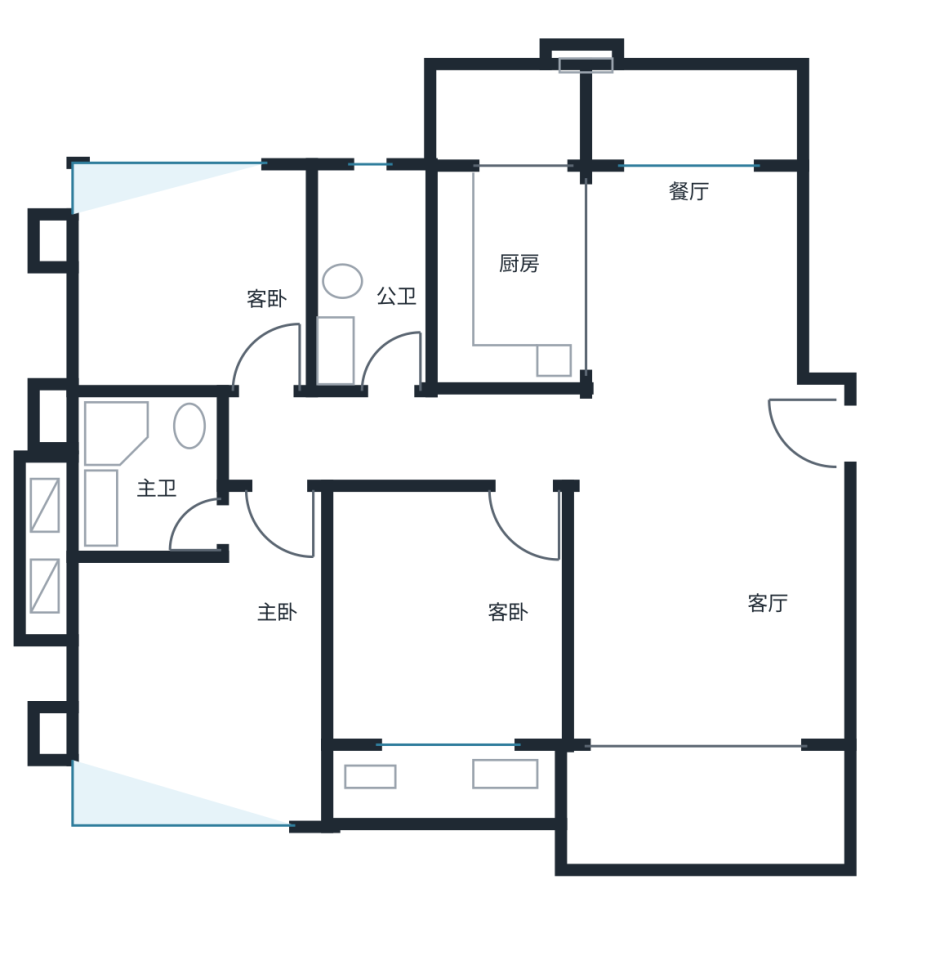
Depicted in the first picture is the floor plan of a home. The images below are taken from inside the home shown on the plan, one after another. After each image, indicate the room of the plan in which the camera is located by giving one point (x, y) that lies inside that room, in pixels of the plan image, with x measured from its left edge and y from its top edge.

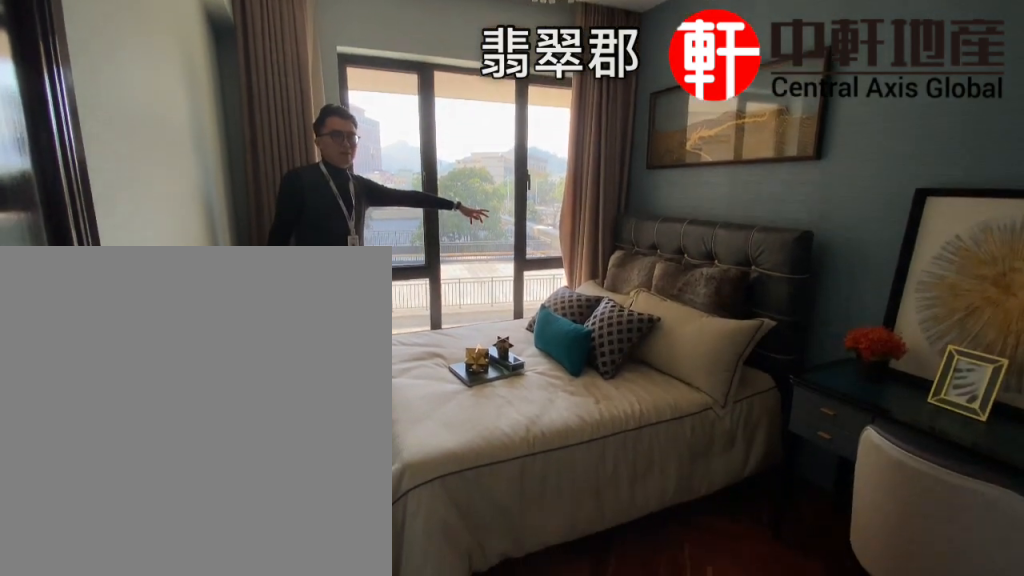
(449, 617)
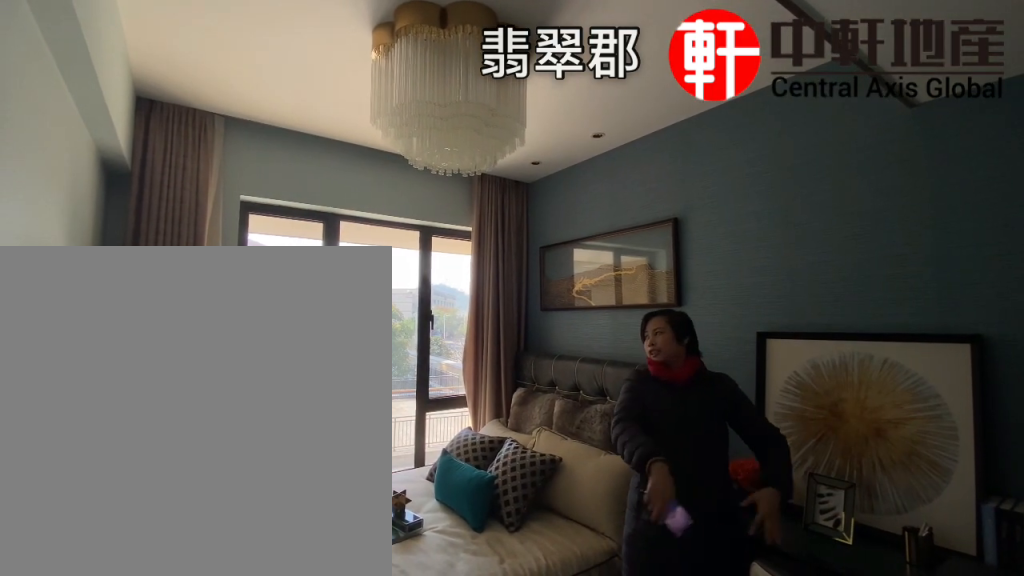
(449, 617)
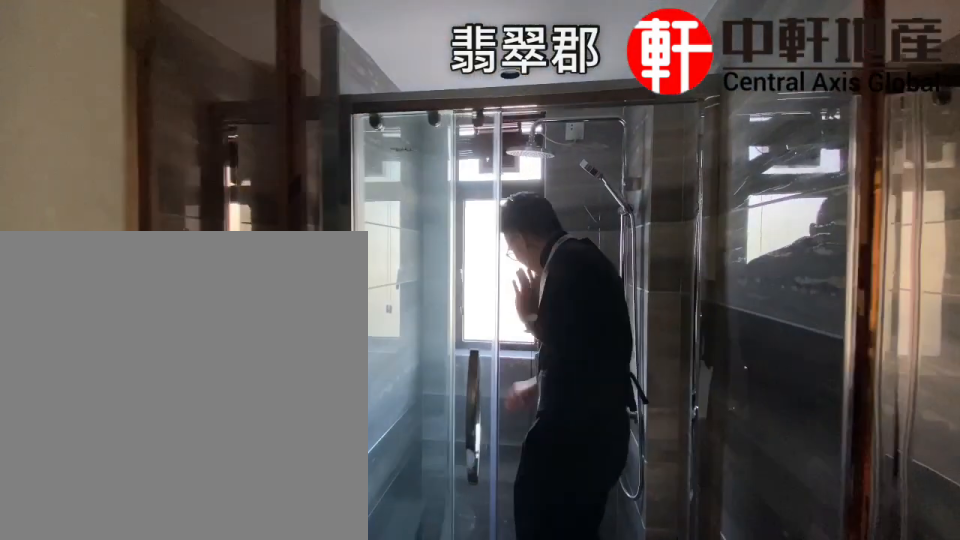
(361, 288)
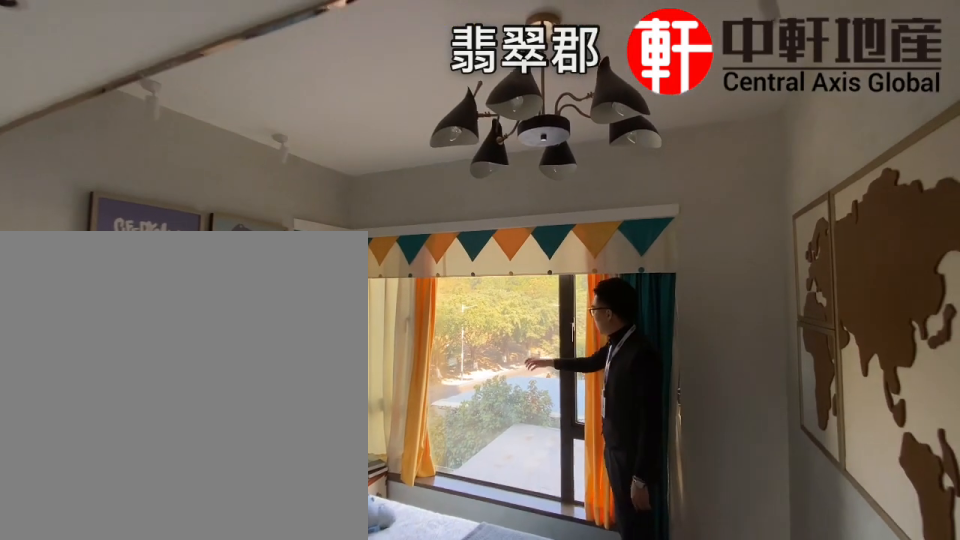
(201, 292)
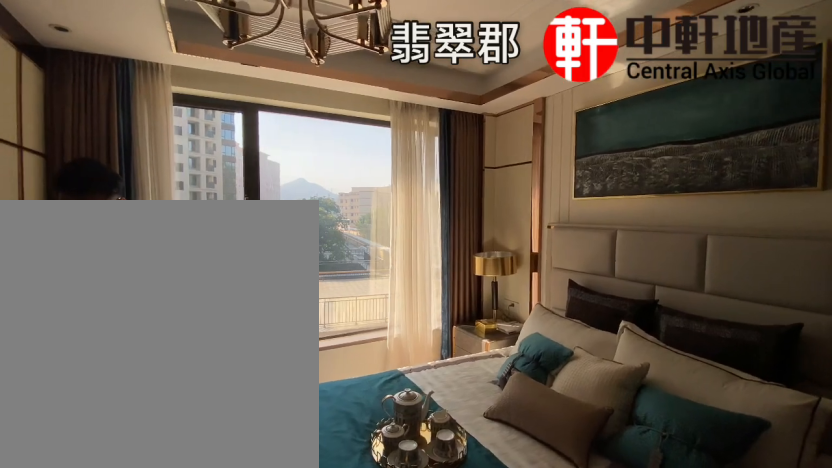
(190, 670)
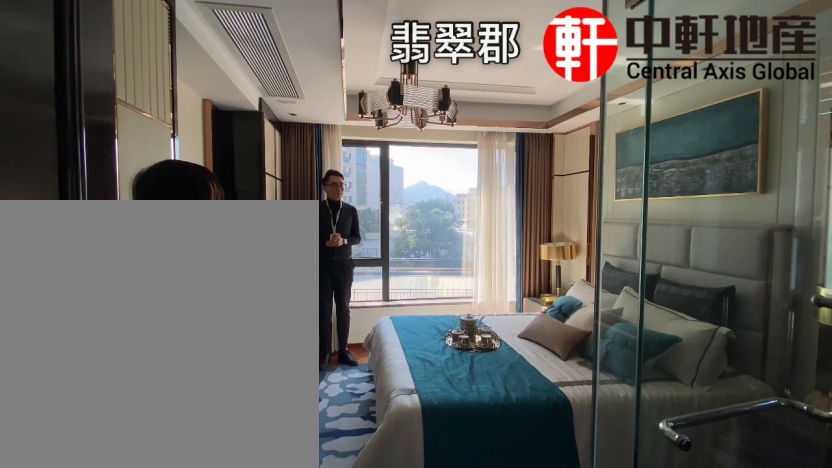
(190, 670)
